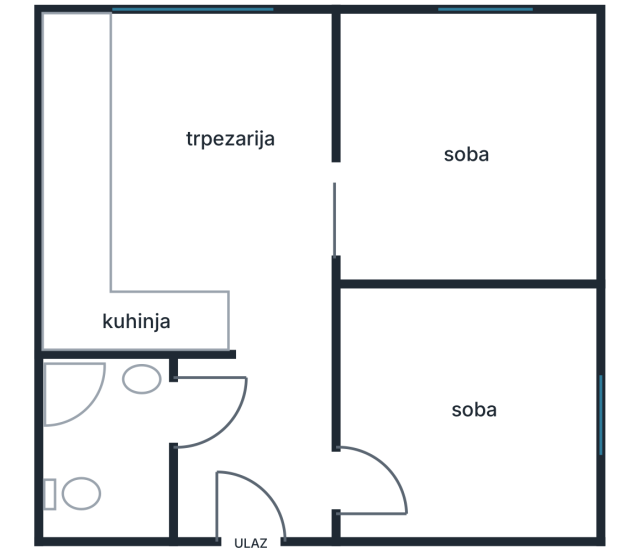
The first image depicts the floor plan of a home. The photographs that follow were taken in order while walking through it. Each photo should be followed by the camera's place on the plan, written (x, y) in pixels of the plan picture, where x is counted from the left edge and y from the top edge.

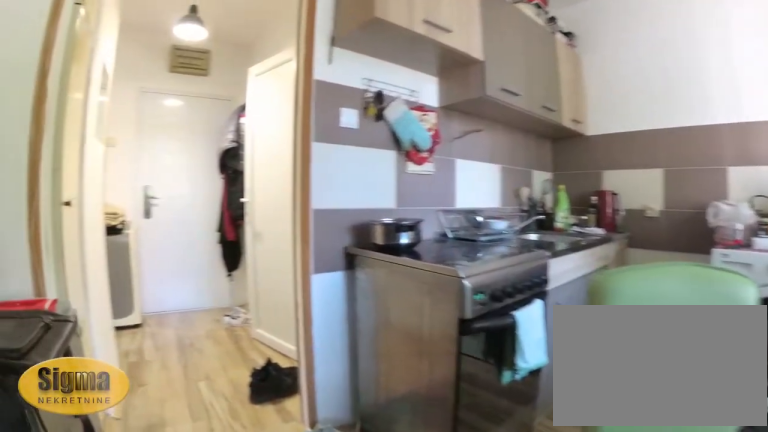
(294, 205)
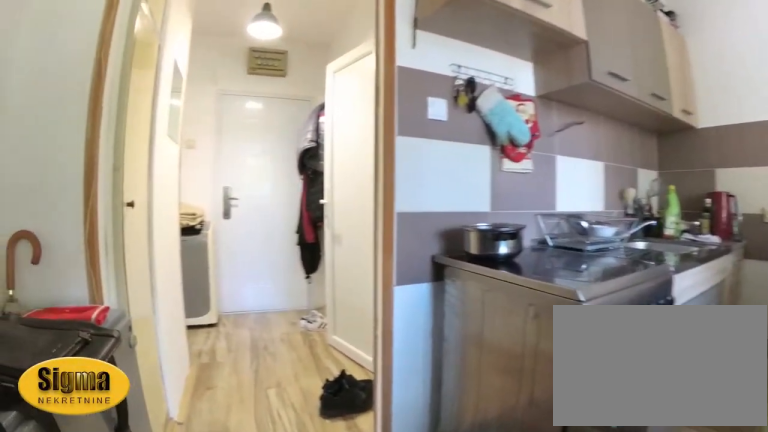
(284, 211)
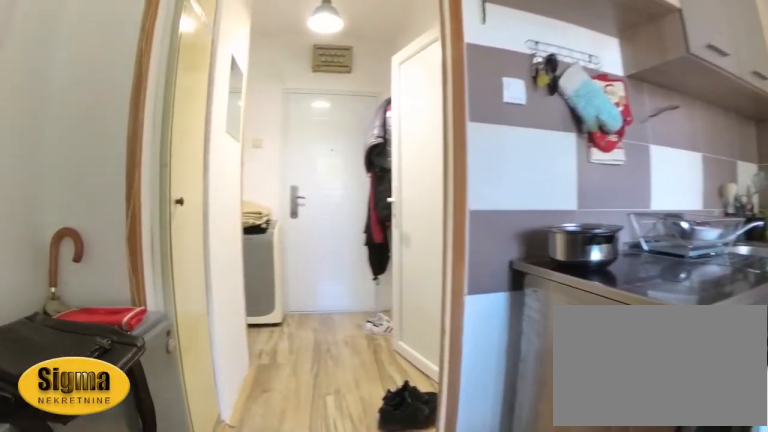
(283, 218)
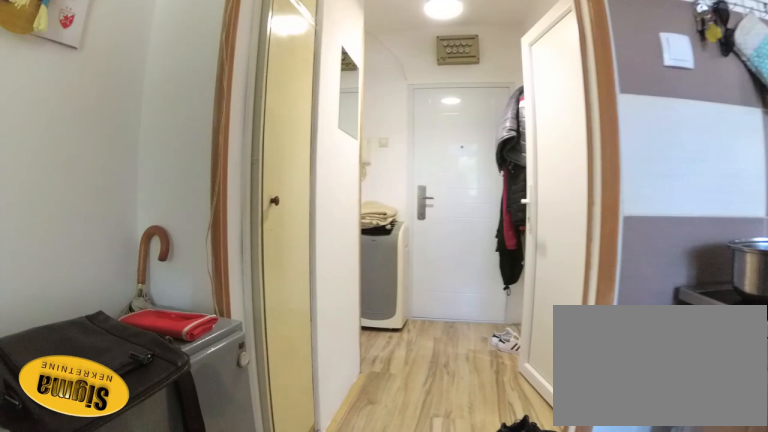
(278, 237)
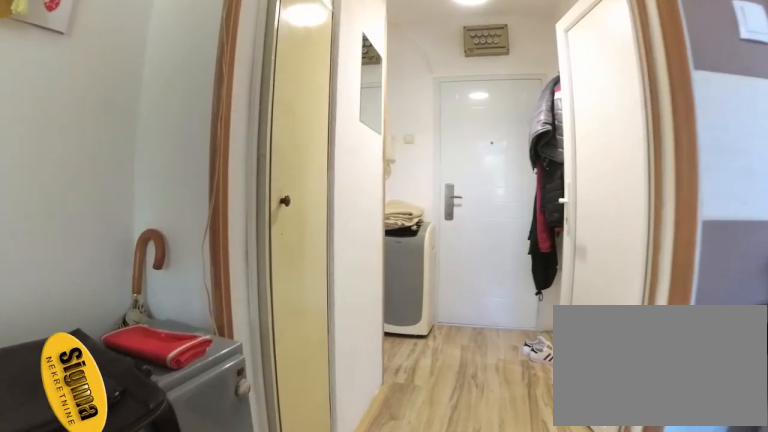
(278, 249)
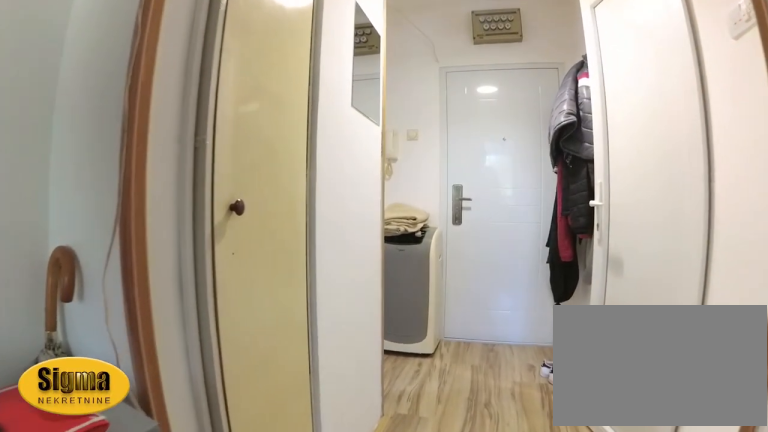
(279, 275)
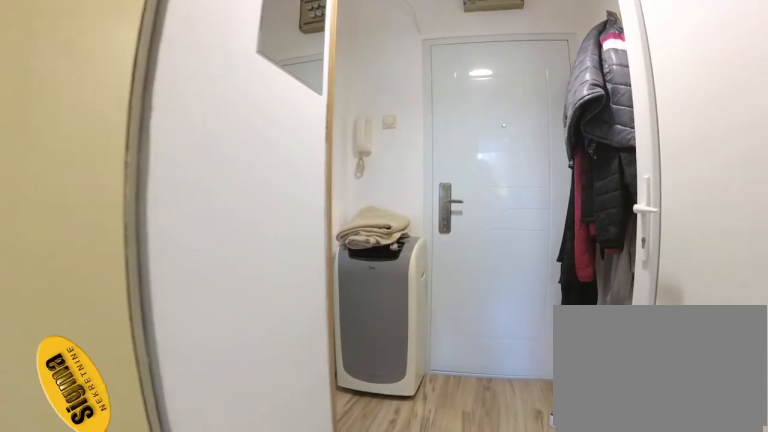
(278, 323)
